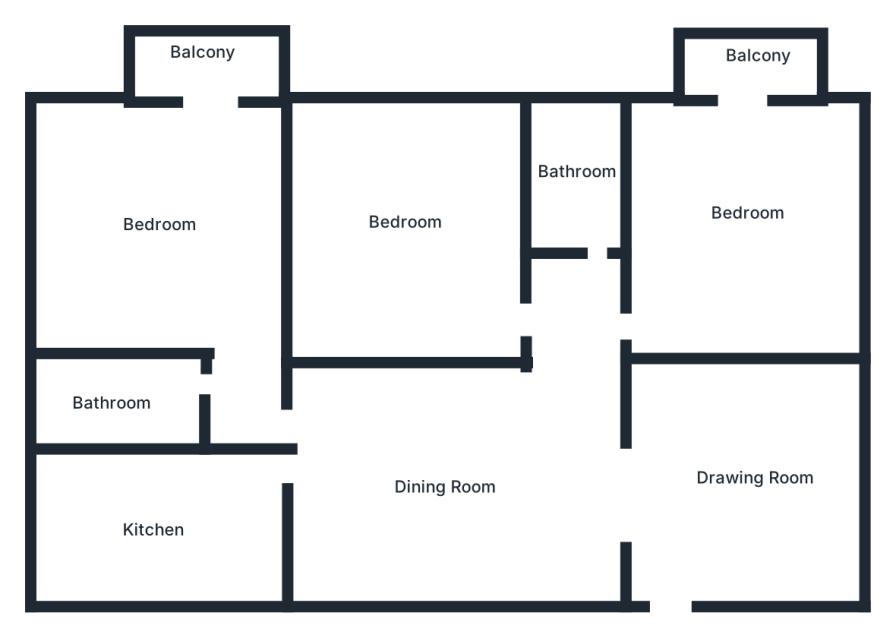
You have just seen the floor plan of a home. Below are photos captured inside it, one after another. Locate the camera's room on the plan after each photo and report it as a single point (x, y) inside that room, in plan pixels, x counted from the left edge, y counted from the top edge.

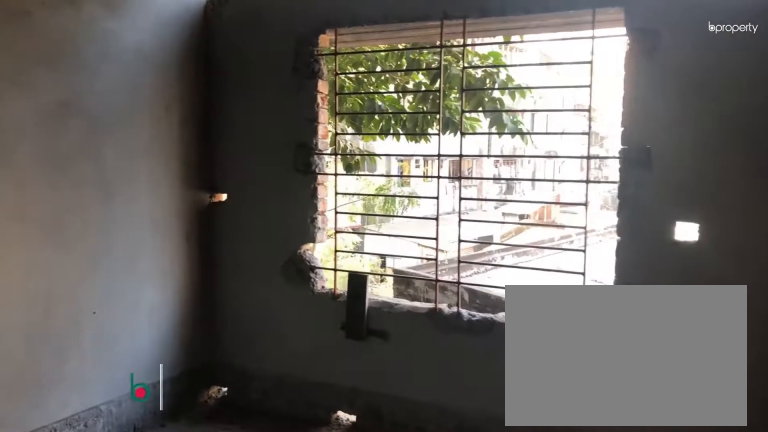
(503, 311)
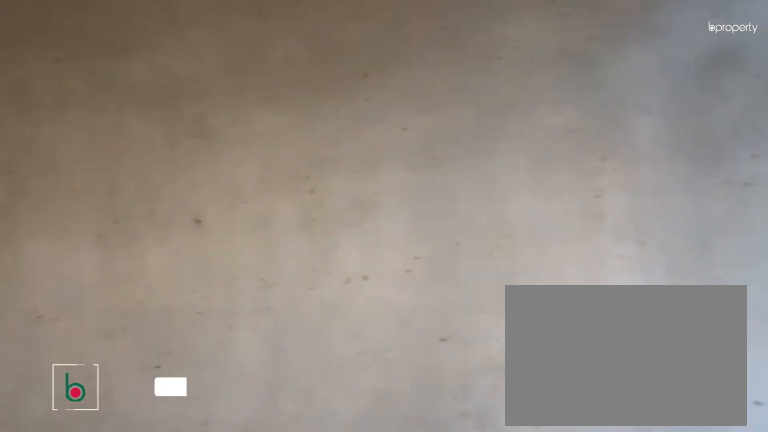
(407, 226)
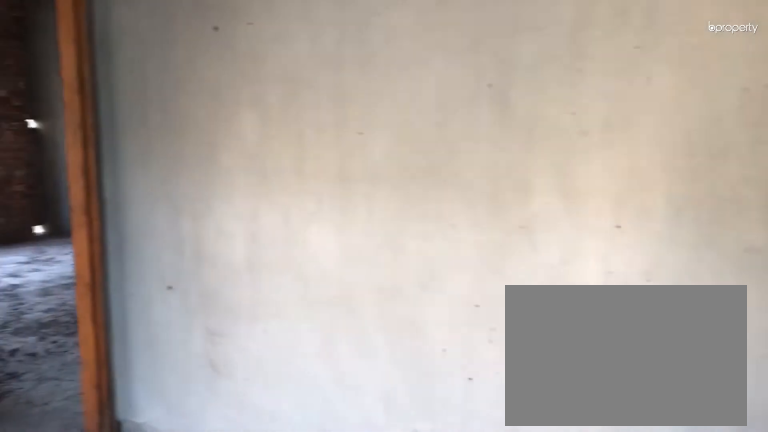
(407, 226)
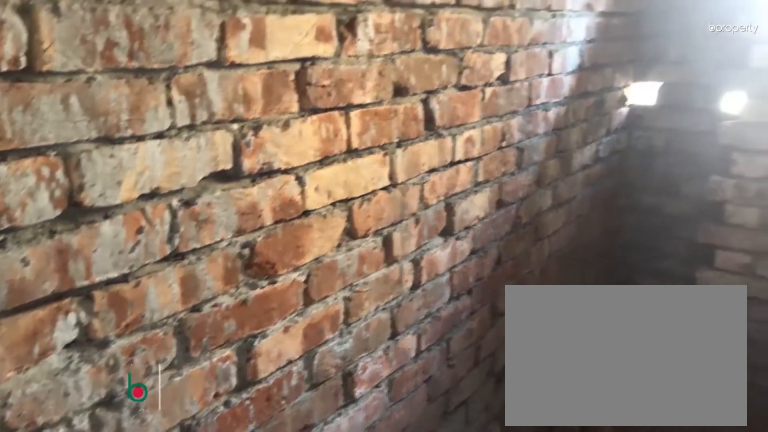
(574, 172)
